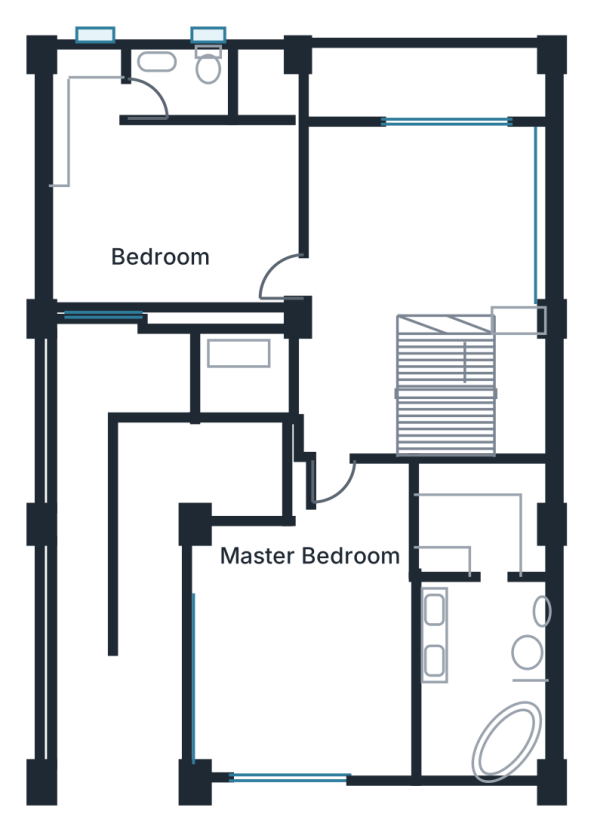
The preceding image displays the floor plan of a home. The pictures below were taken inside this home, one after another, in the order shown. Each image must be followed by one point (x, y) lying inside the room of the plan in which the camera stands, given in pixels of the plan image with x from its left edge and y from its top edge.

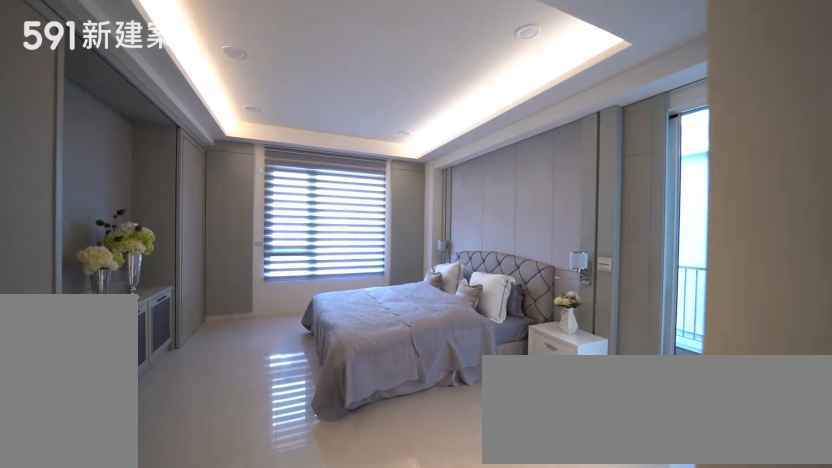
(304, 649)
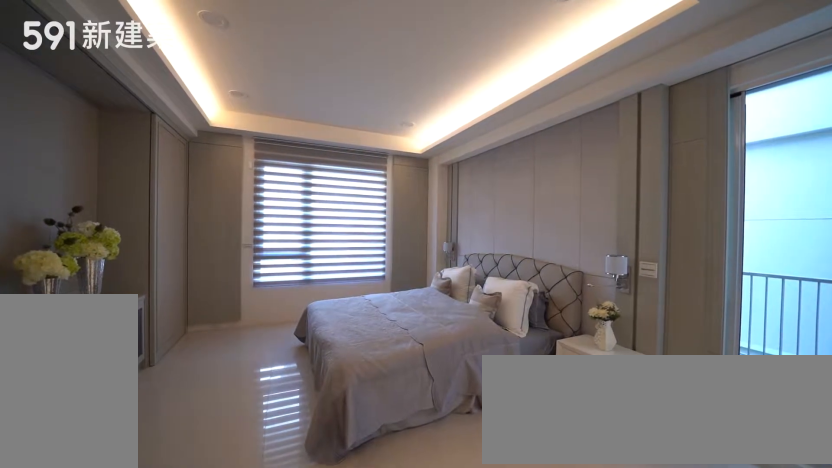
(304, 649)
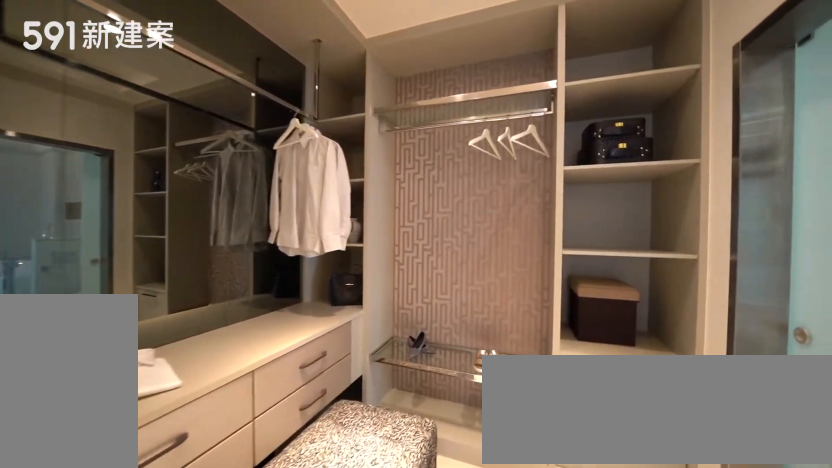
(493, 524)
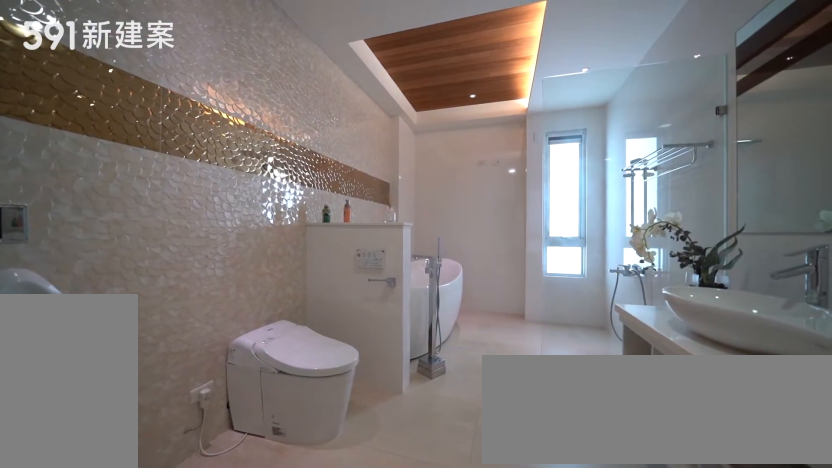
(489, 700)
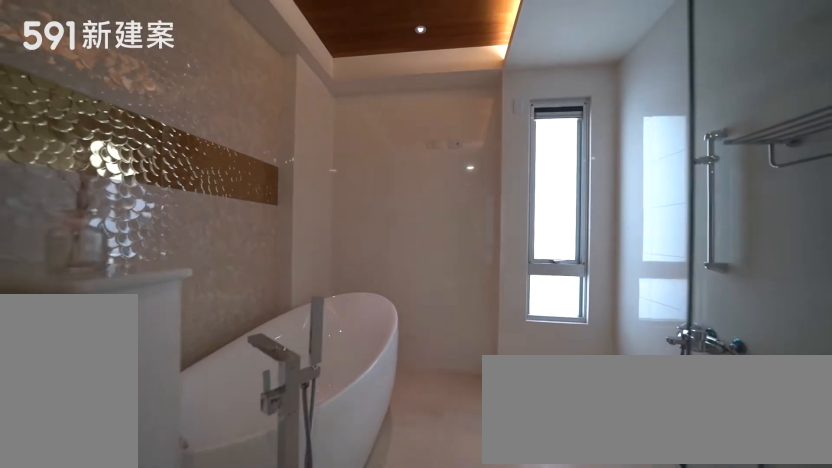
(489, 700)
